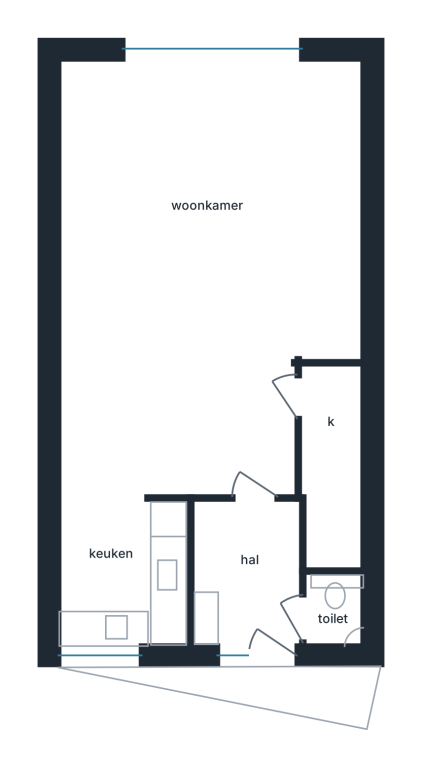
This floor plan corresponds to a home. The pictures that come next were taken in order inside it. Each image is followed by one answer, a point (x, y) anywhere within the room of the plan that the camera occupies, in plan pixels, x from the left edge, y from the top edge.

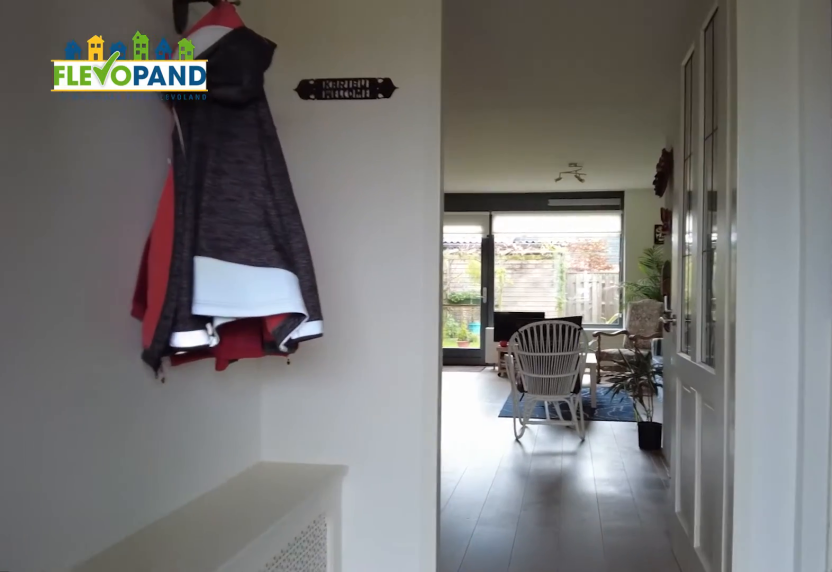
(253, 571)
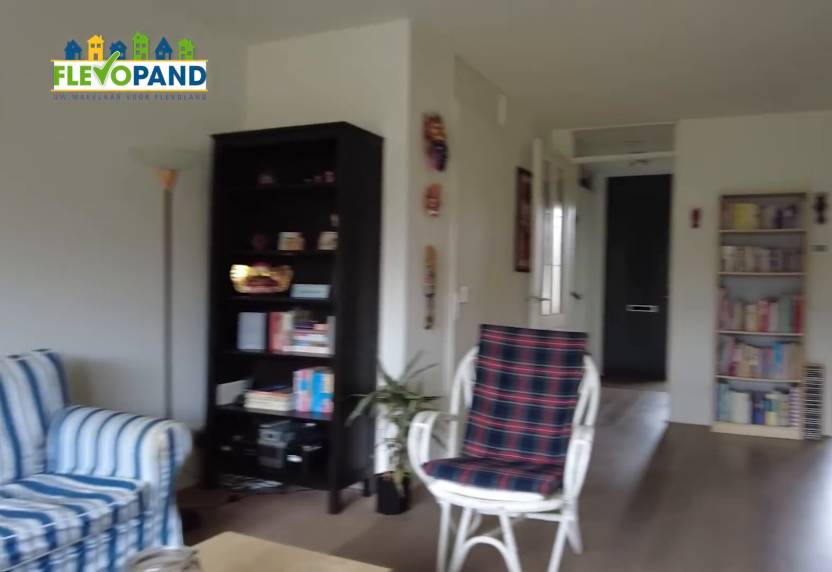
(237, 264)
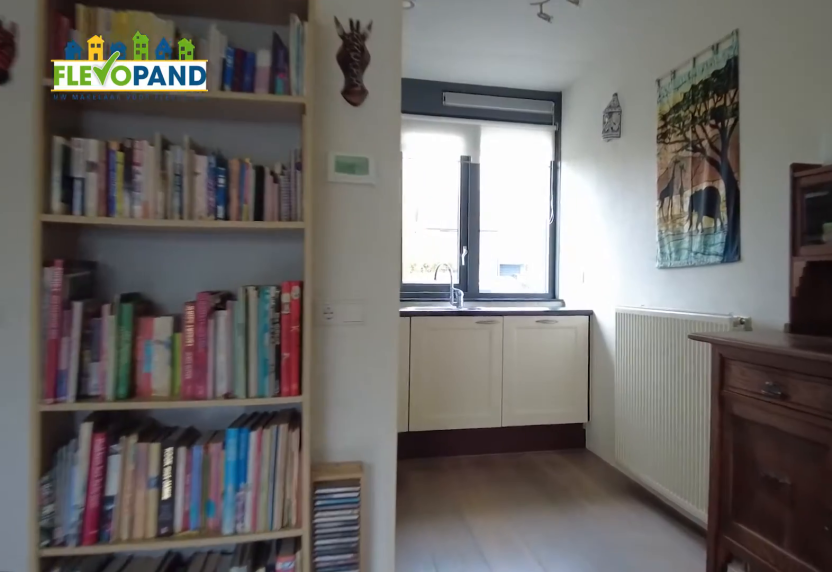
(237, 264)
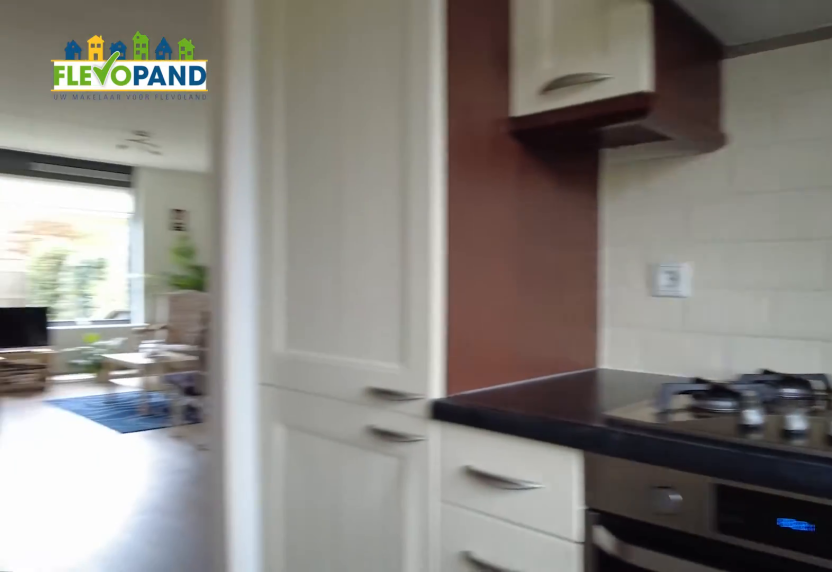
(120, 574)
